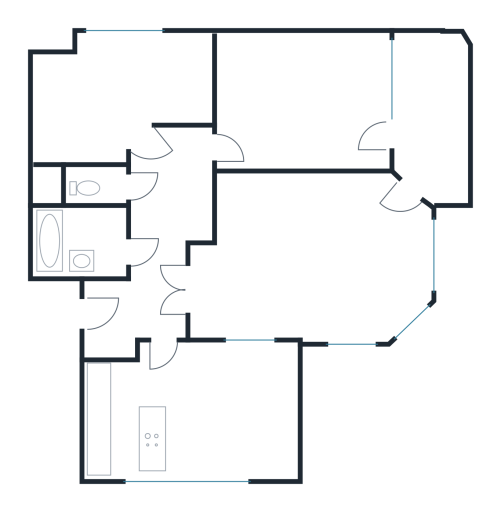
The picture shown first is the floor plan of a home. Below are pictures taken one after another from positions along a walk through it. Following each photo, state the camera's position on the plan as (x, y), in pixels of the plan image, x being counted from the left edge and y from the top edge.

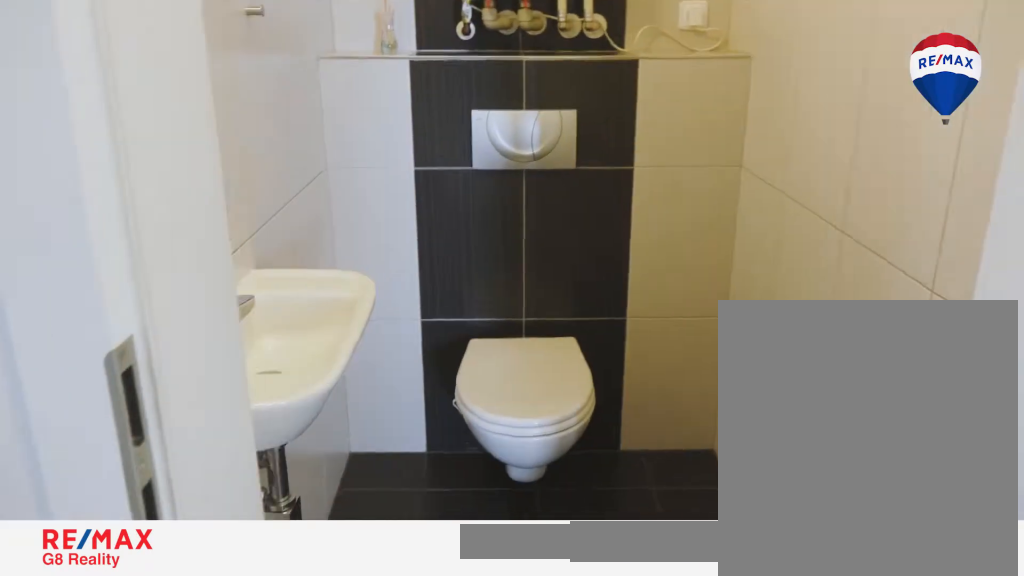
(139, 176)
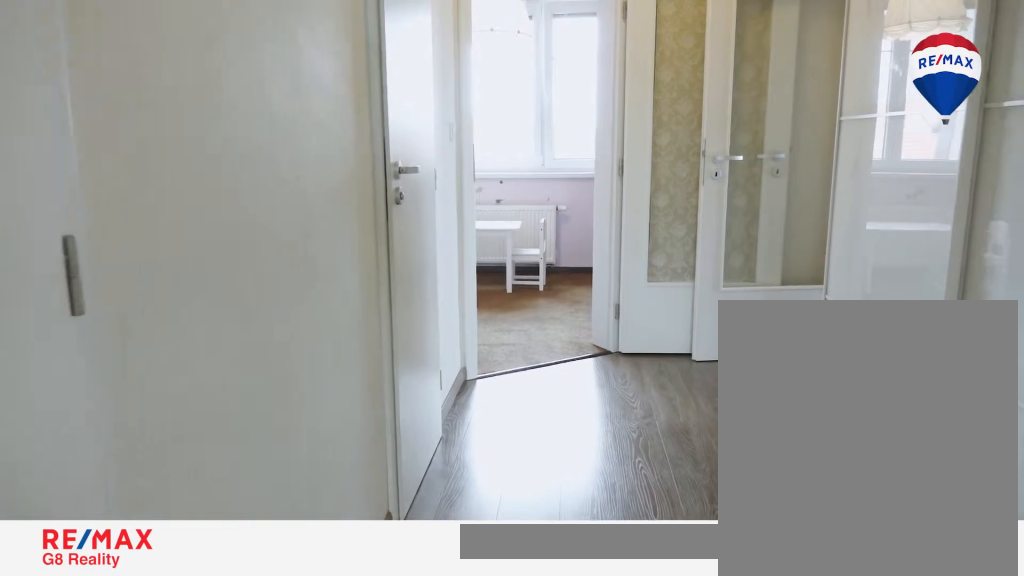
(161, 271)
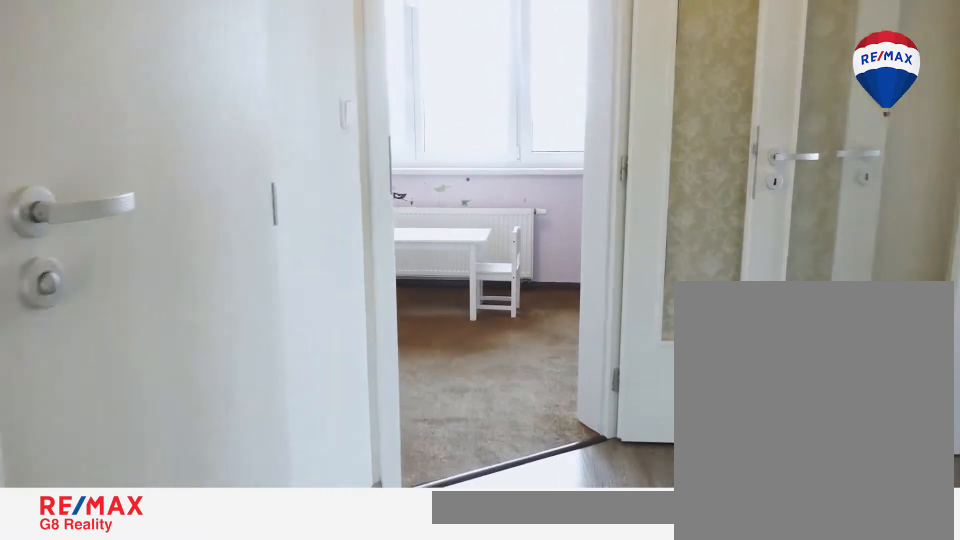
(156, 198)
